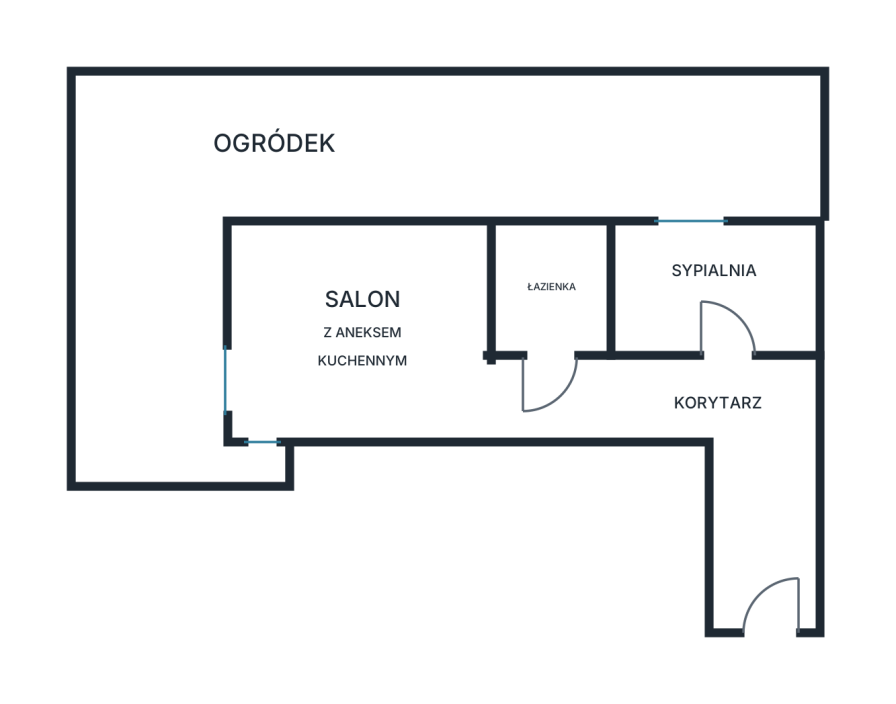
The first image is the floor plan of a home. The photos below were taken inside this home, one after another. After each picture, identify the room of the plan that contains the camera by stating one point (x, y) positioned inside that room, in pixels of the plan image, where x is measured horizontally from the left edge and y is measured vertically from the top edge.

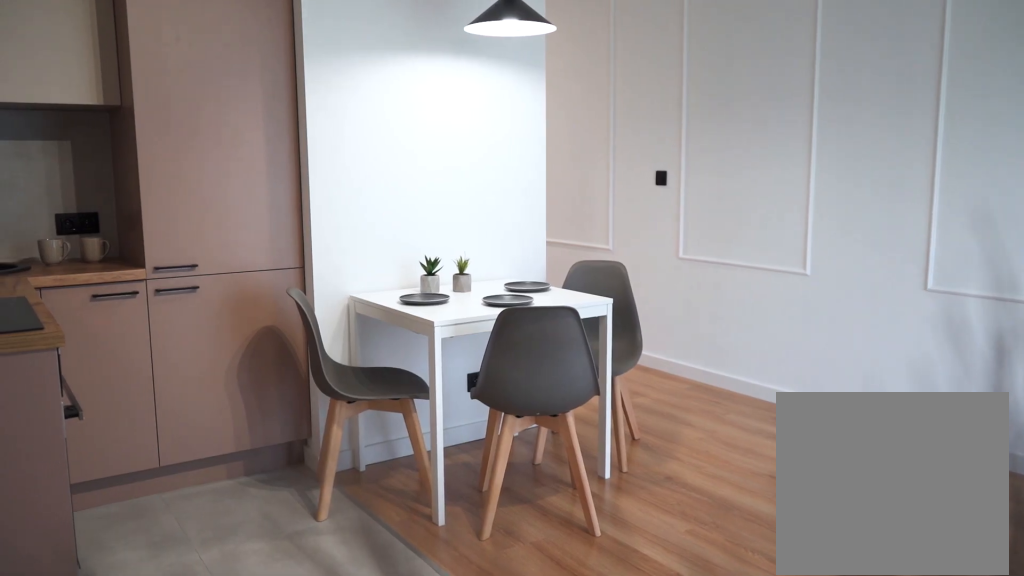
(358, 330)
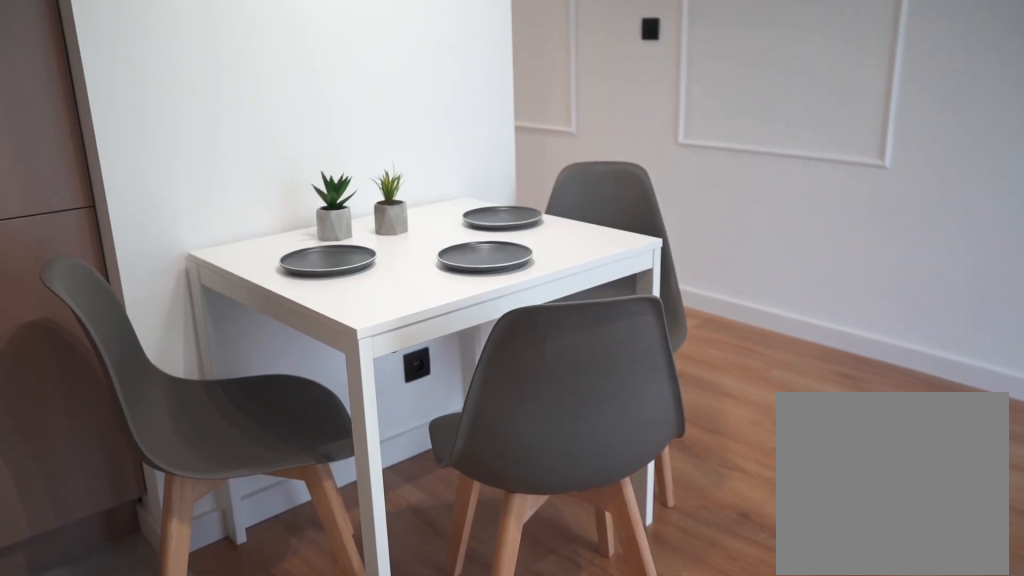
(358, 331)
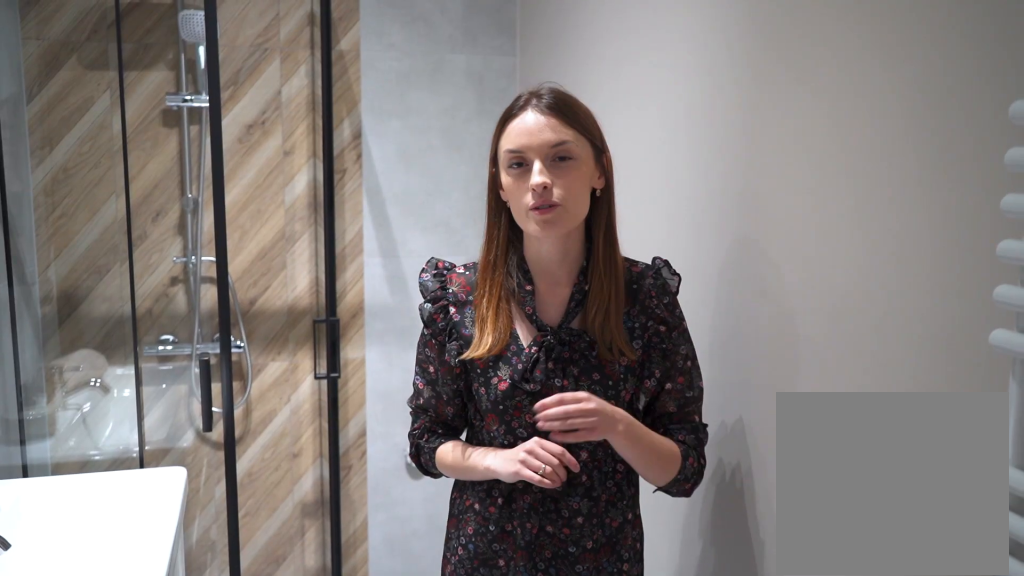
(550, 288)
